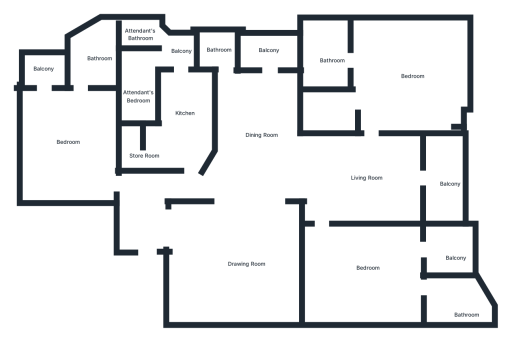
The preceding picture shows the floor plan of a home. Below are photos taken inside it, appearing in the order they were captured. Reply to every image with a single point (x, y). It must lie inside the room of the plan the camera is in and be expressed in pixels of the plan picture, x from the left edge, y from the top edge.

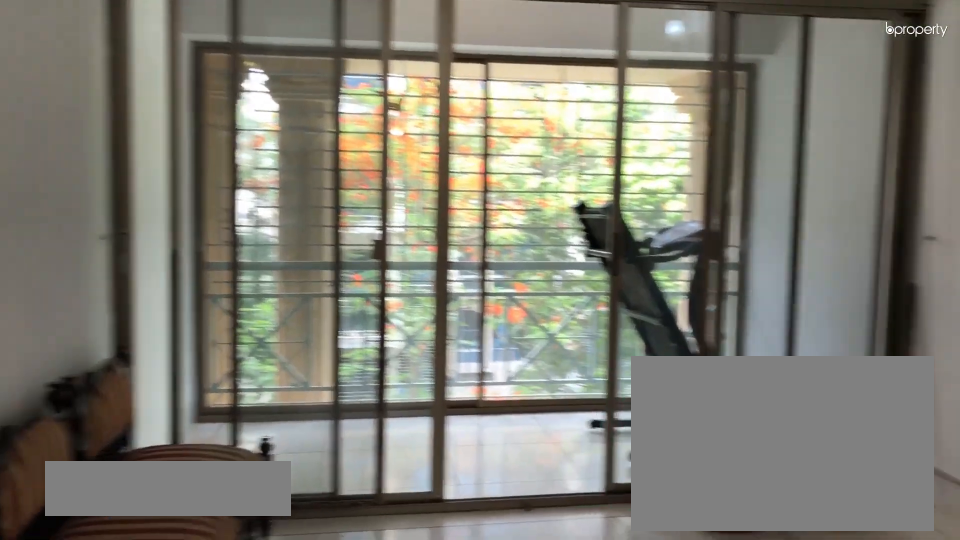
(367, 174)
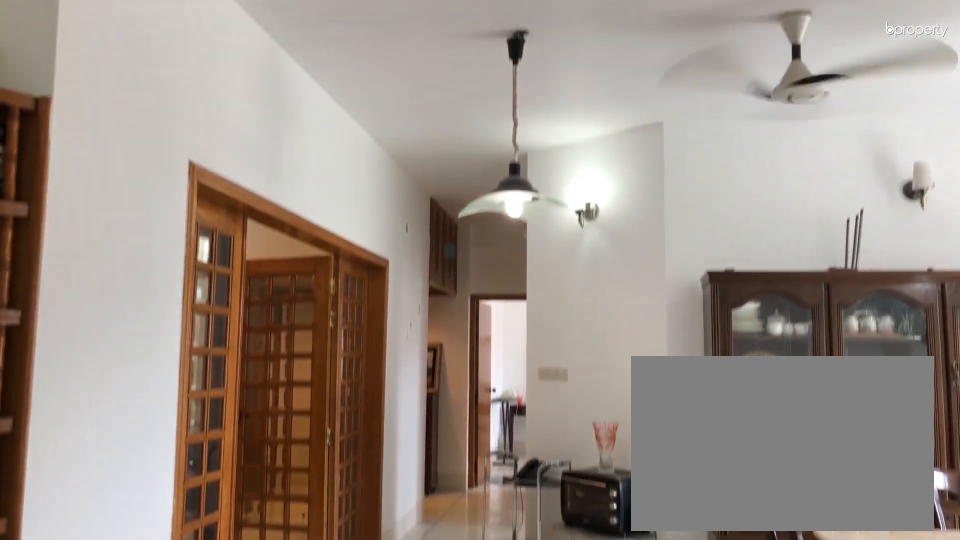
(371, 175)
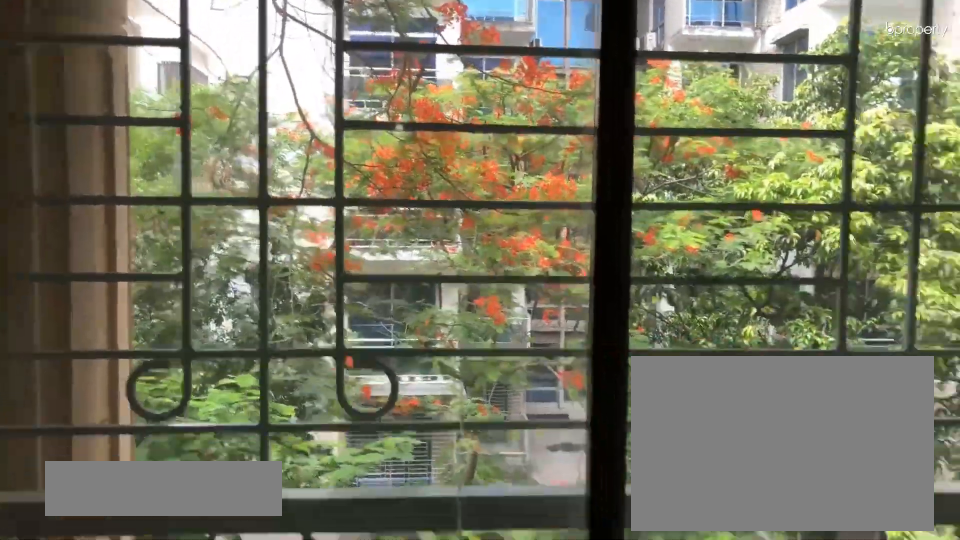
(445, 174)
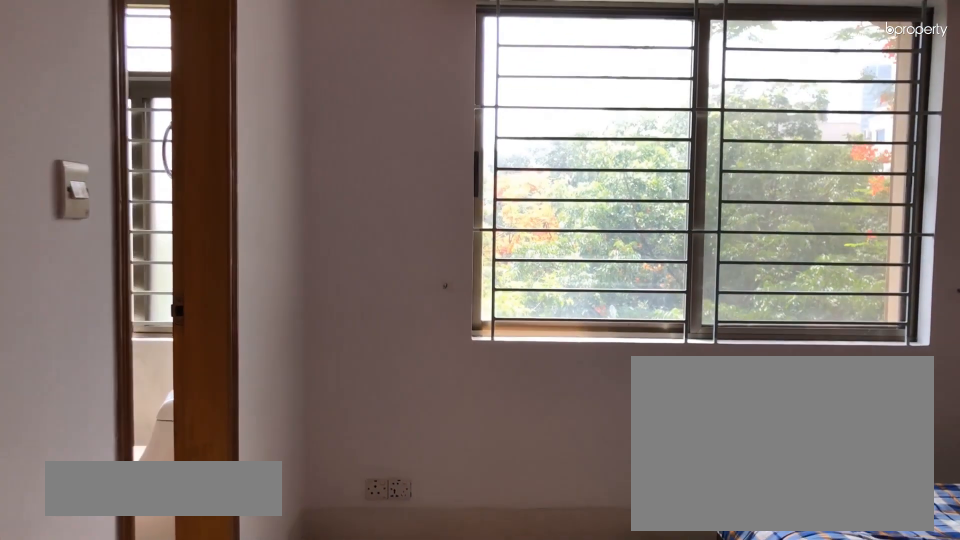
(404, 70)
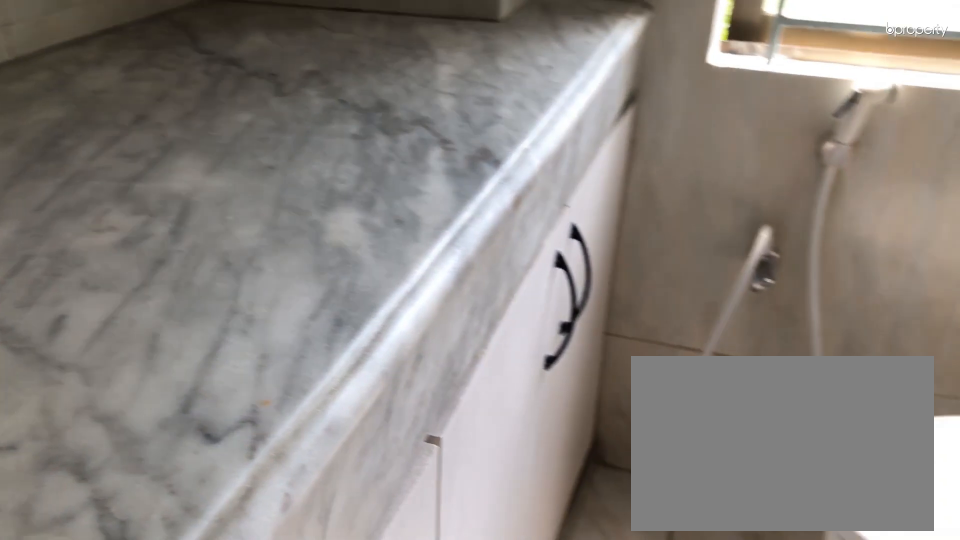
(321, 57)
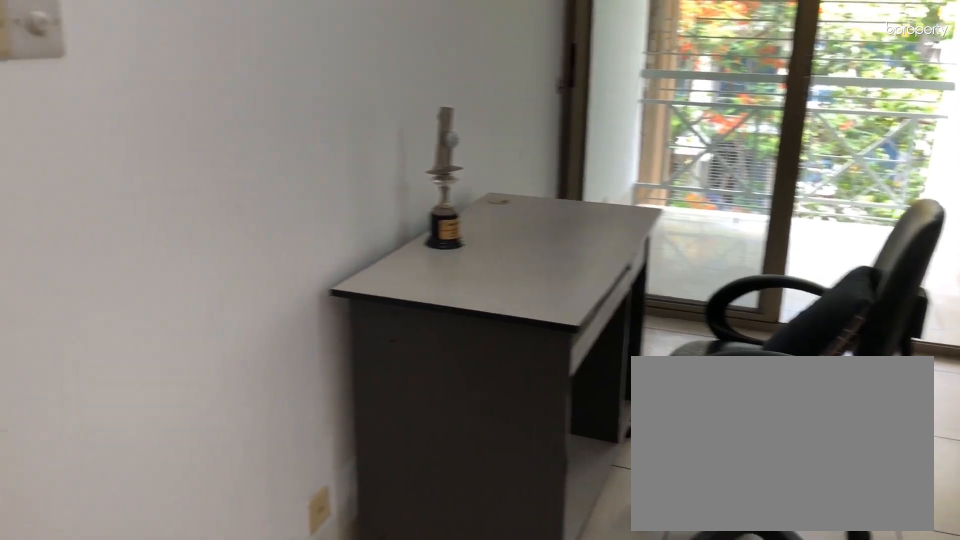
(373, 275)
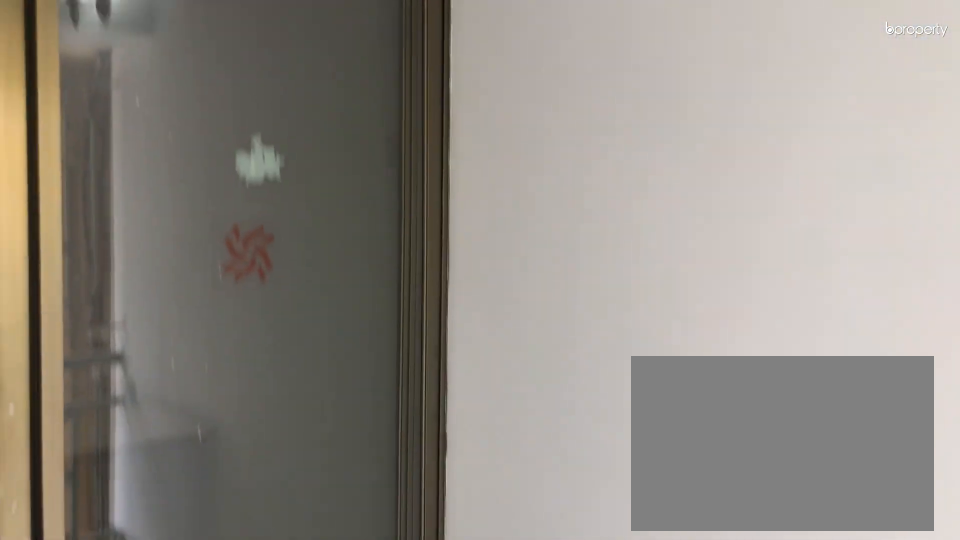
(456, 249)
